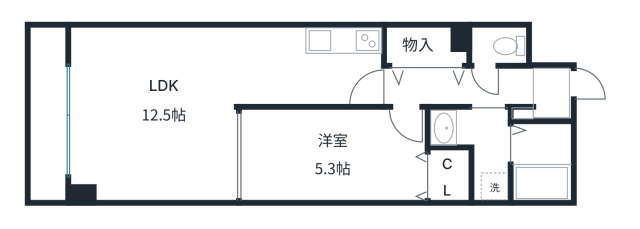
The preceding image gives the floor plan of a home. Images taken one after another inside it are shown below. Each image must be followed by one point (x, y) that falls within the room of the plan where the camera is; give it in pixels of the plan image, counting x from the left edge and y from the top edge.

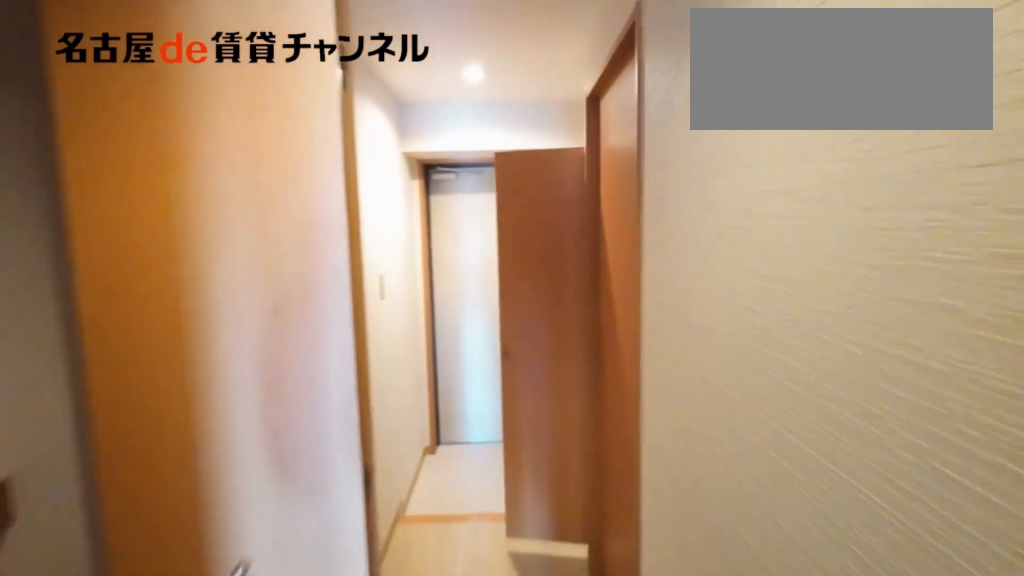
(460, 87)
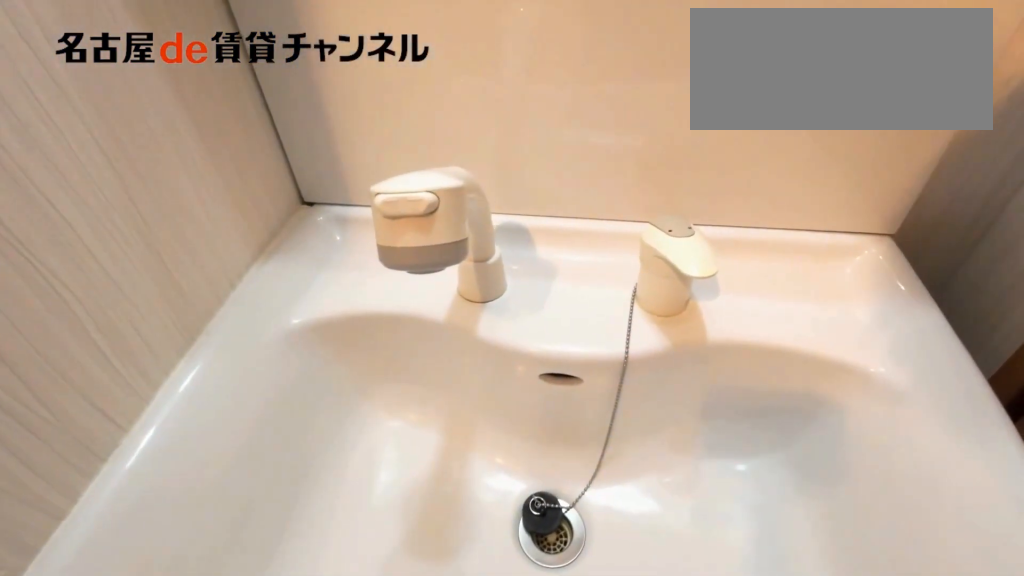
(477, 147)
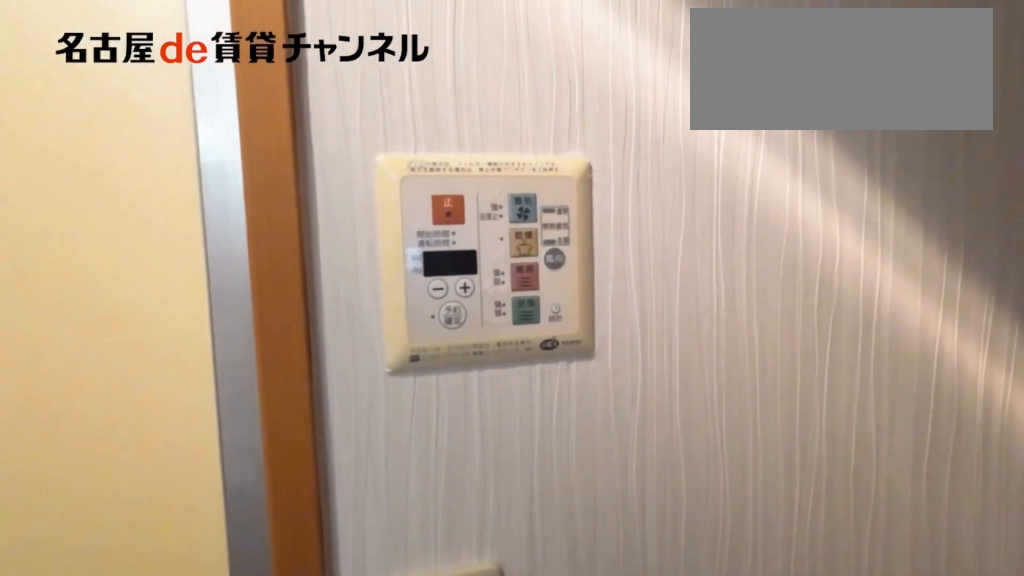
(477, 147)
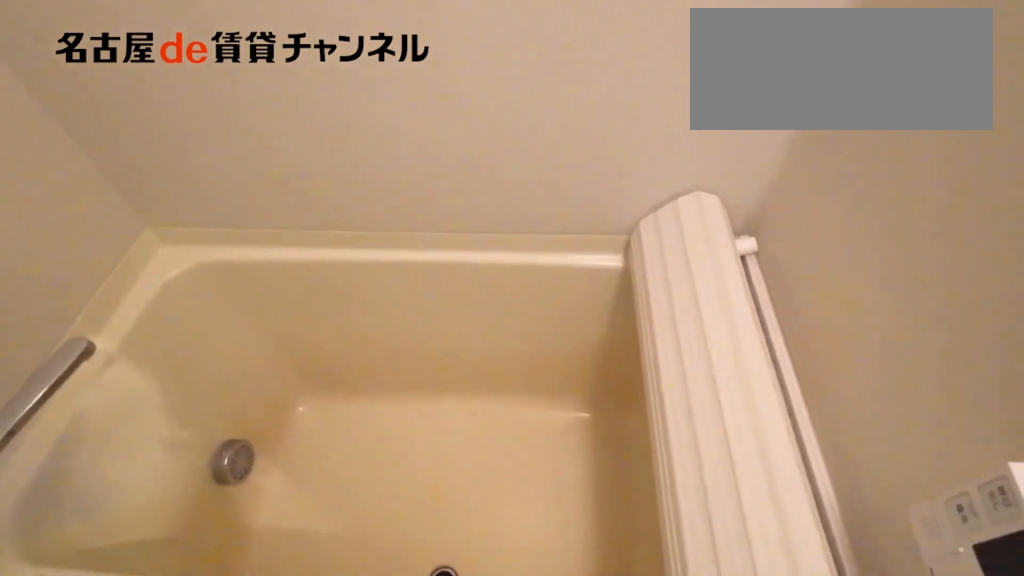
(541, 162)
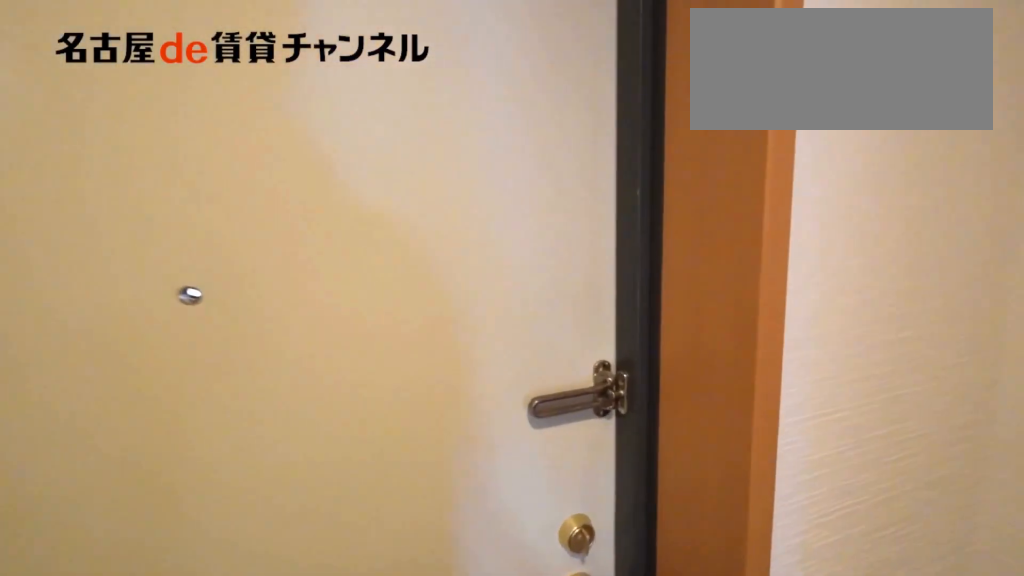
(552, 93)
